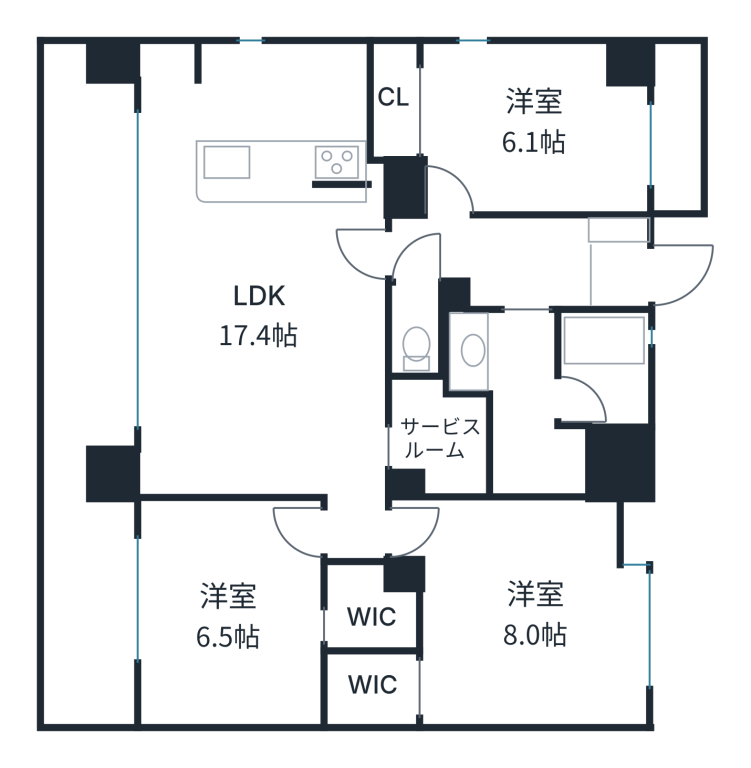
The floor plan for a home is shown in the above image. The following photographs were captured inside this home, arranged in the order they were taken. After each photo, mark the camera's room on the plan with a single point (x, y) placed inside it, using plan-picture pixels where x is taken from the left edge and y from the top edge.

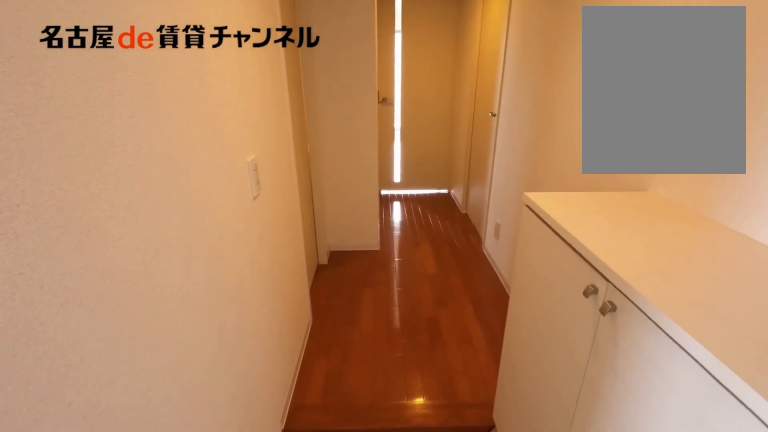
(615, 264)
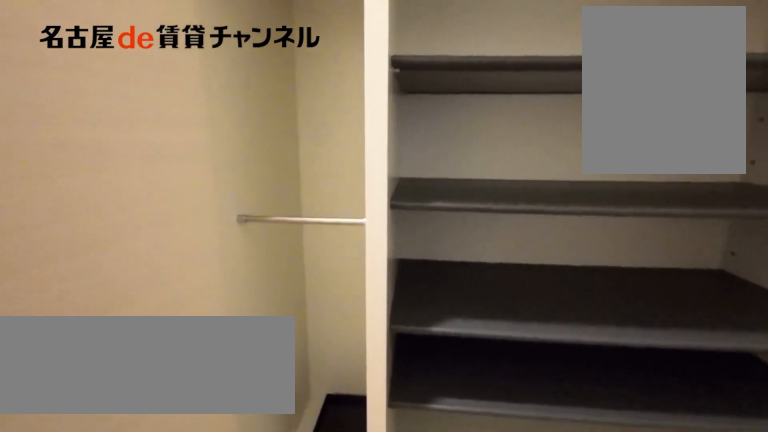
(615, 264)
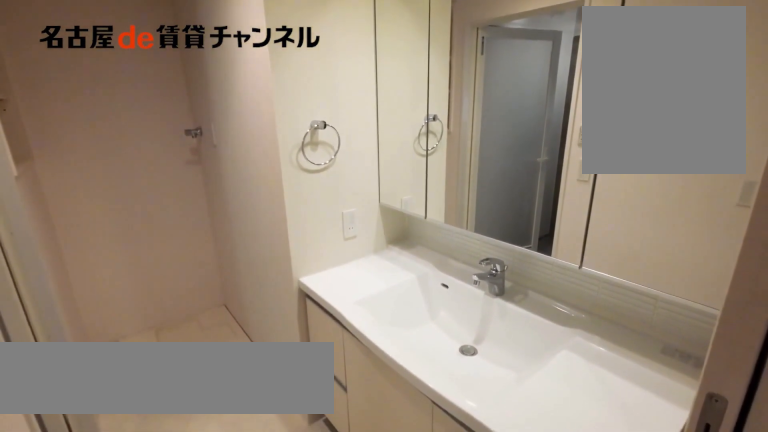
(519, 398)
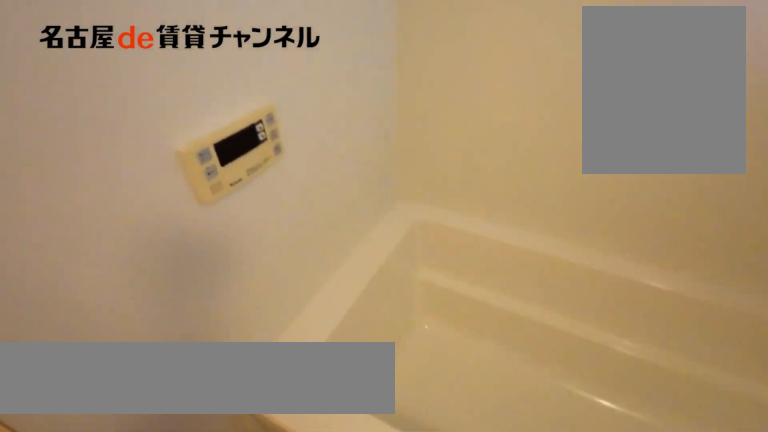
(601, 367)
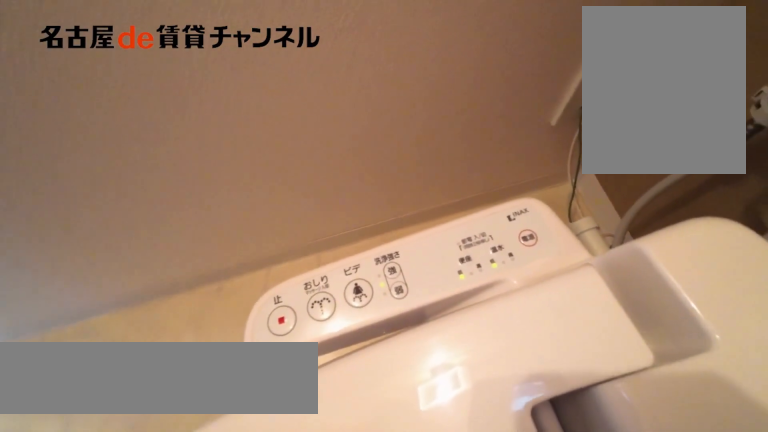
(415, 328)
